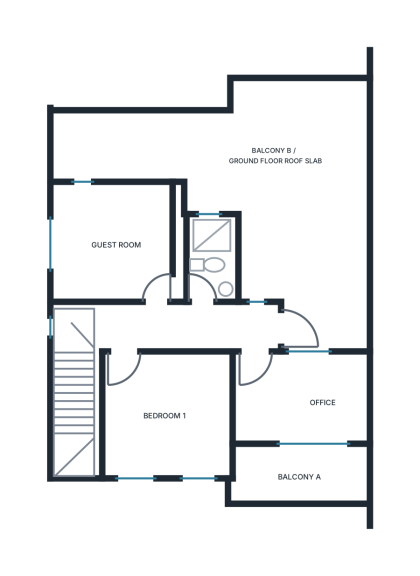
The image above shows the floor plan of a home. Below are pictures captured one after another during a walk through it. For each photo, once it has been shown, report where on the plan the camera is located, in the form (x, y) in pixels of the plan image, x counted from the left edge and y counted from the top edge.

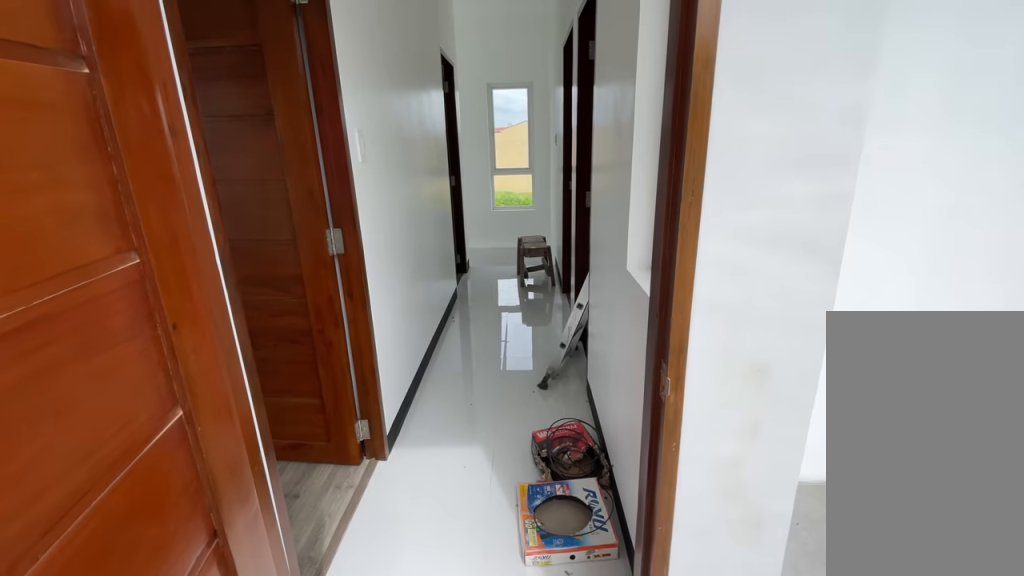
(335, 293)
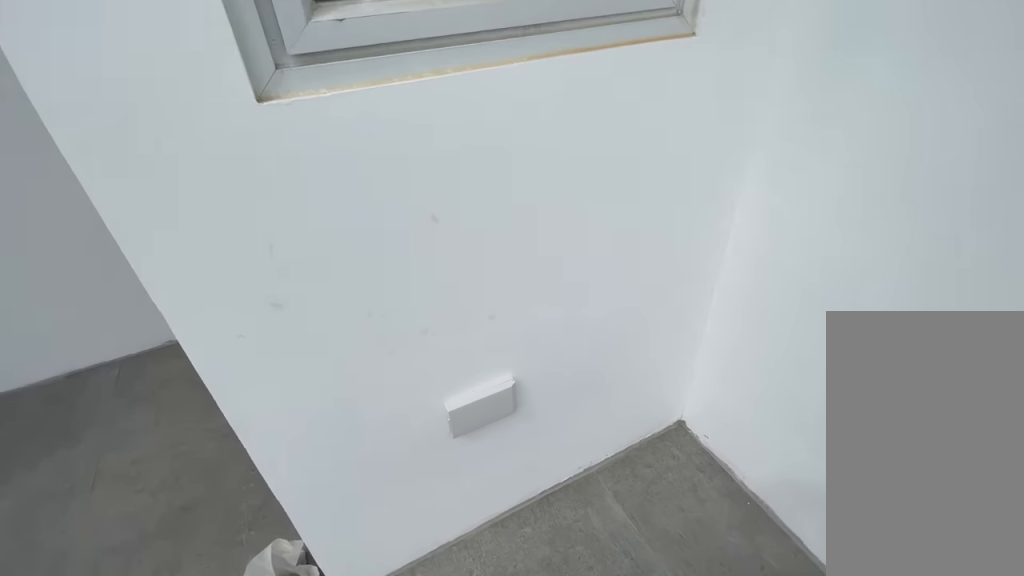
(278, 275)
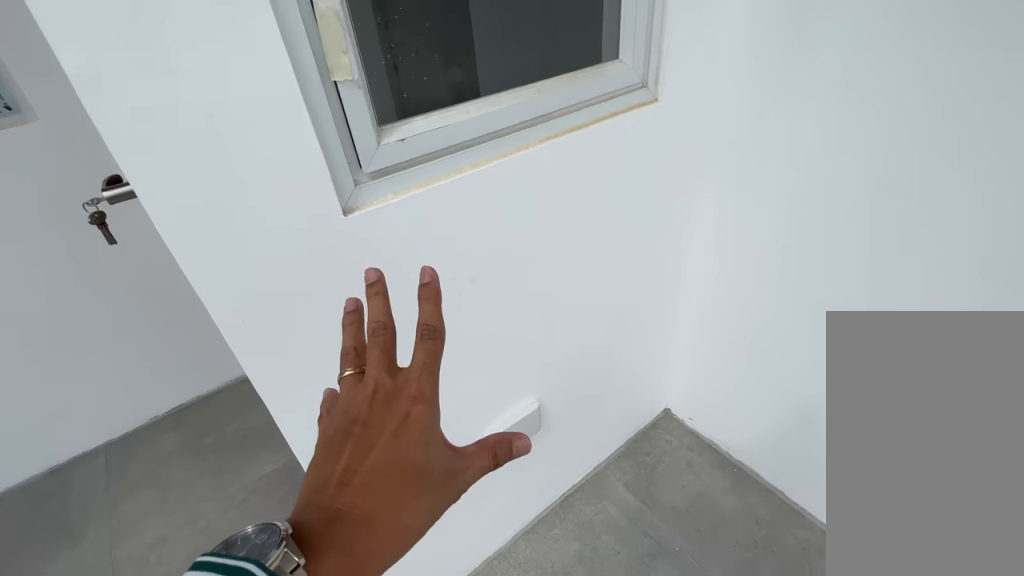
(278, 275)
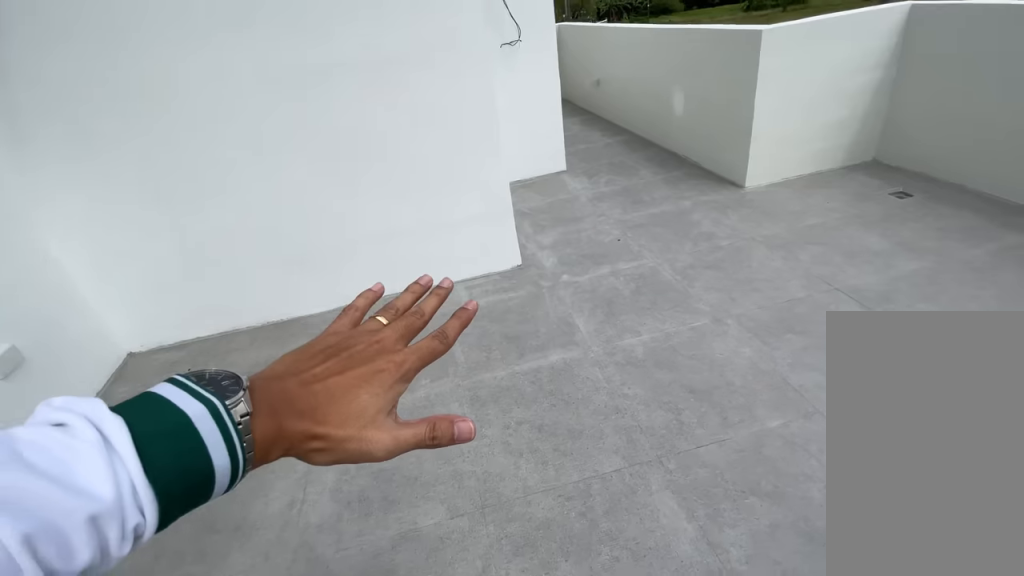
(297, 181)
